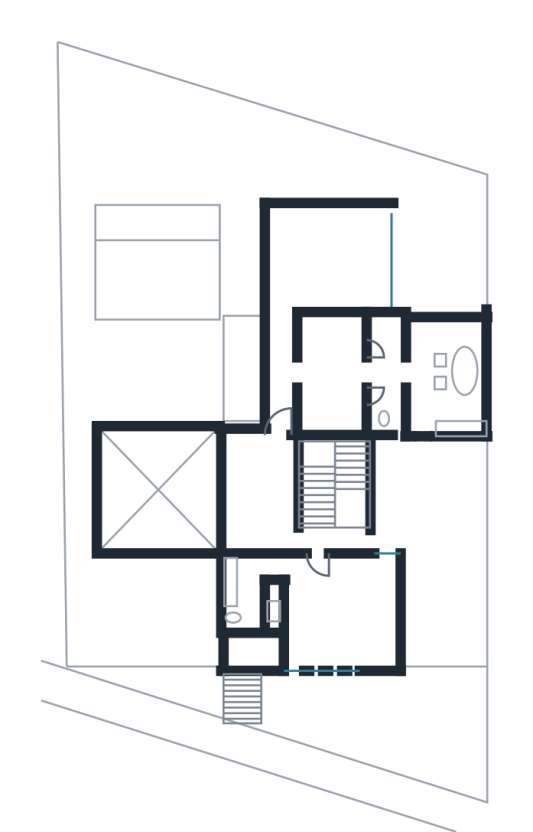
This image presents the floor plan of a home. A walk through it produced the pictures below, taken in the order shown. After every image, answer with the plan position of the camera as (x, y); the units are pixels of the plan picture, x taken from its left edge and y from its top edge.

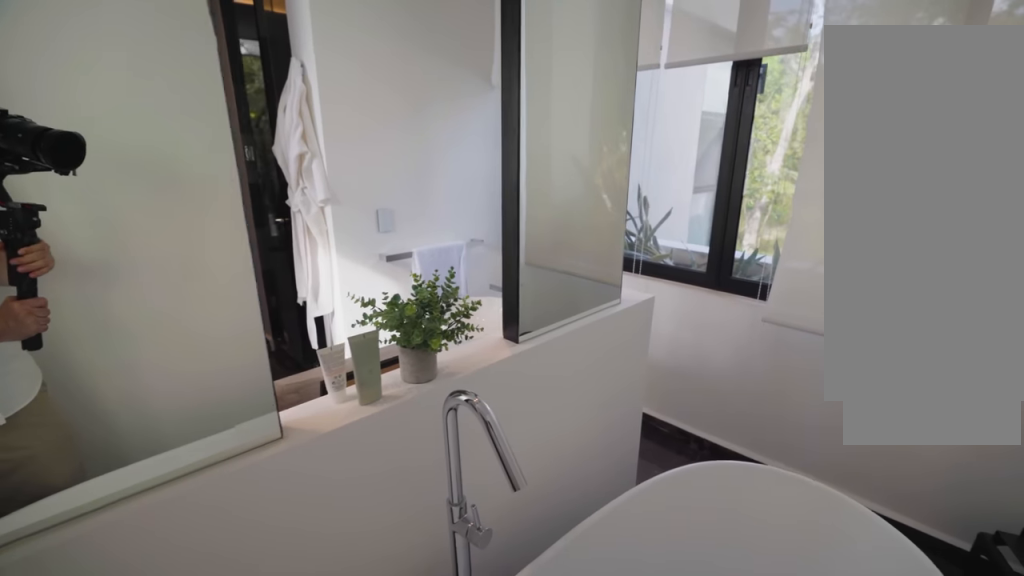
(469, 390)
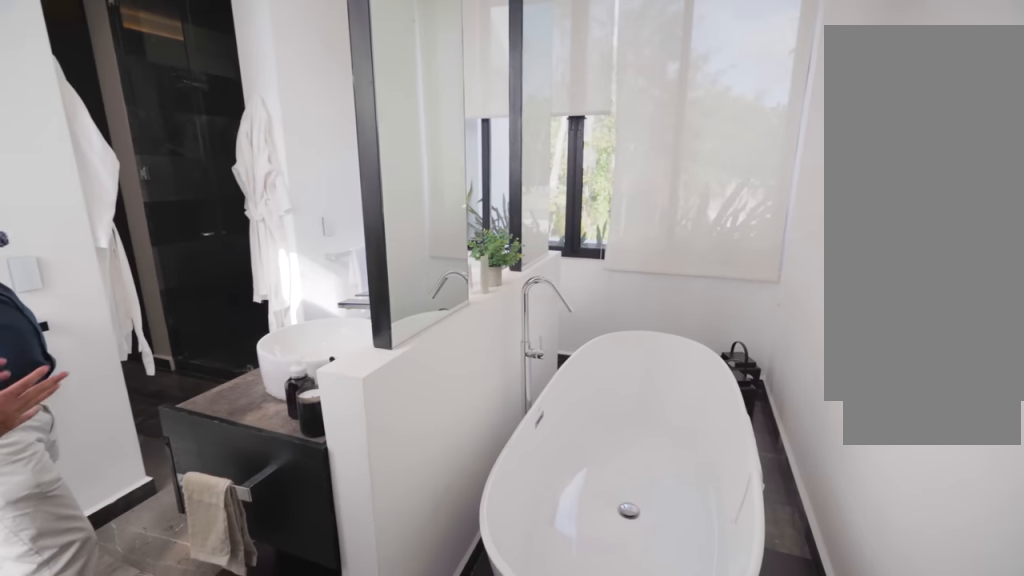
(461, 399)
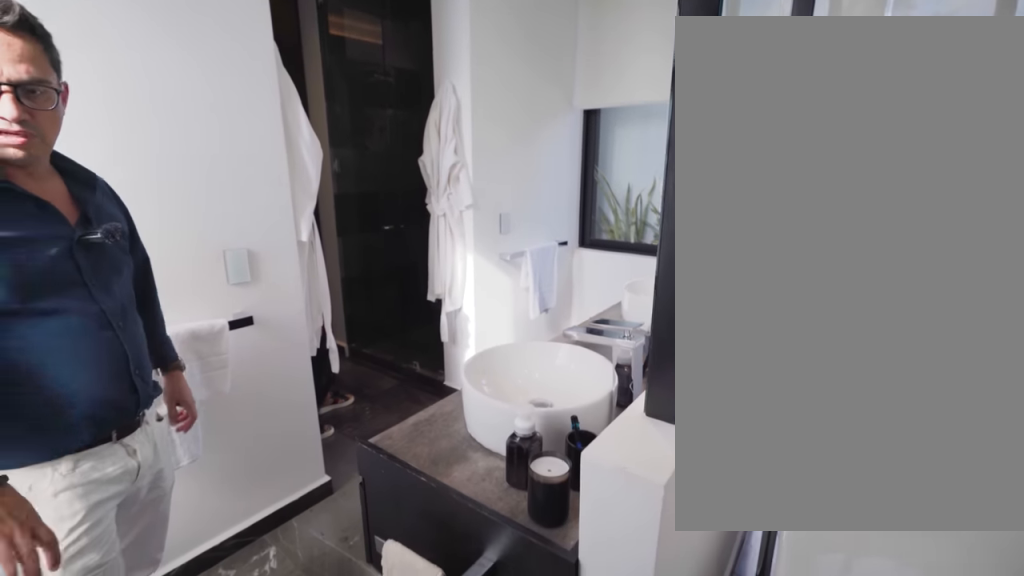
(436, 418)
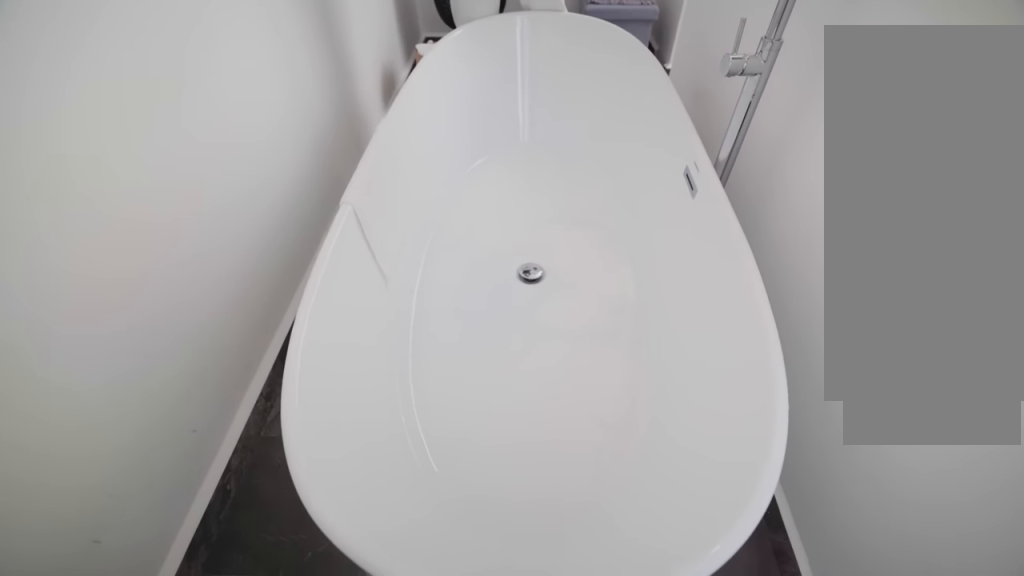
(458, 339)
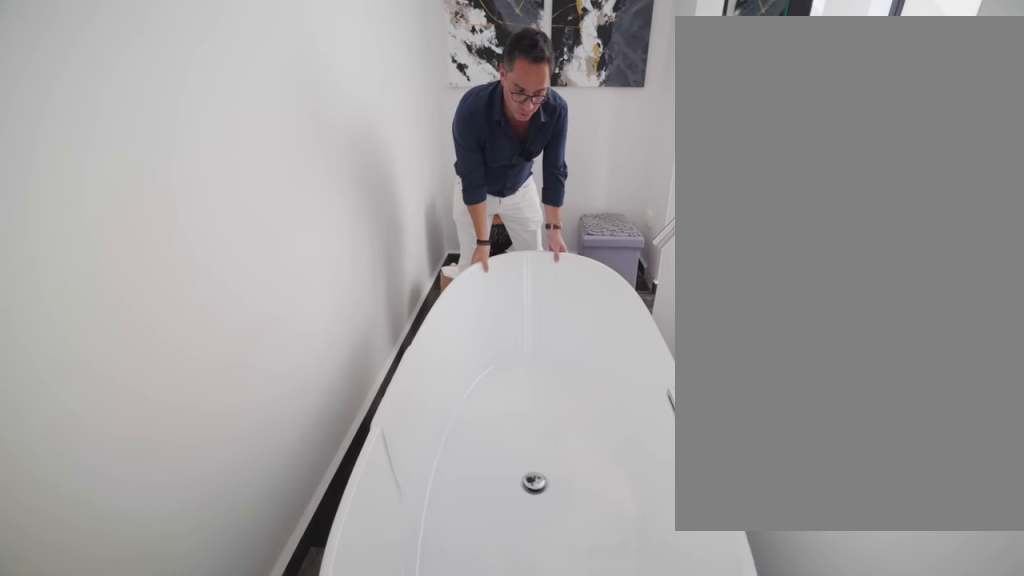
(458, 340)
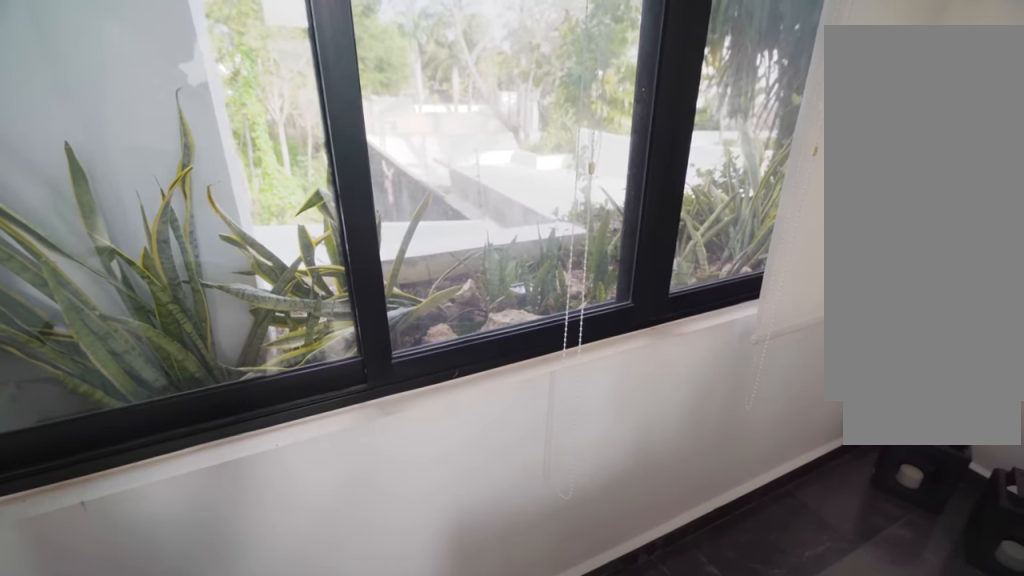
(422, 339)
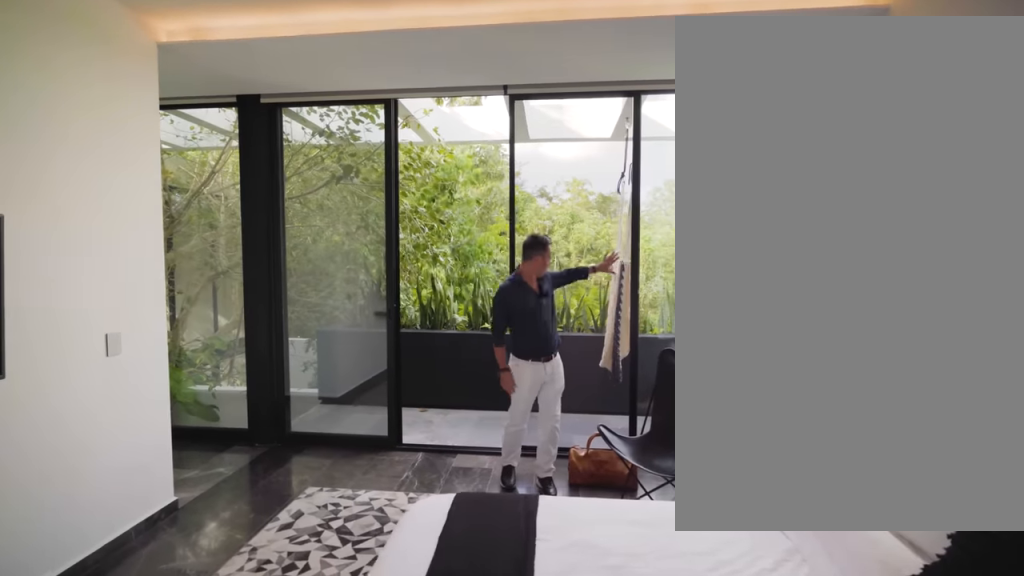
(378, 252)
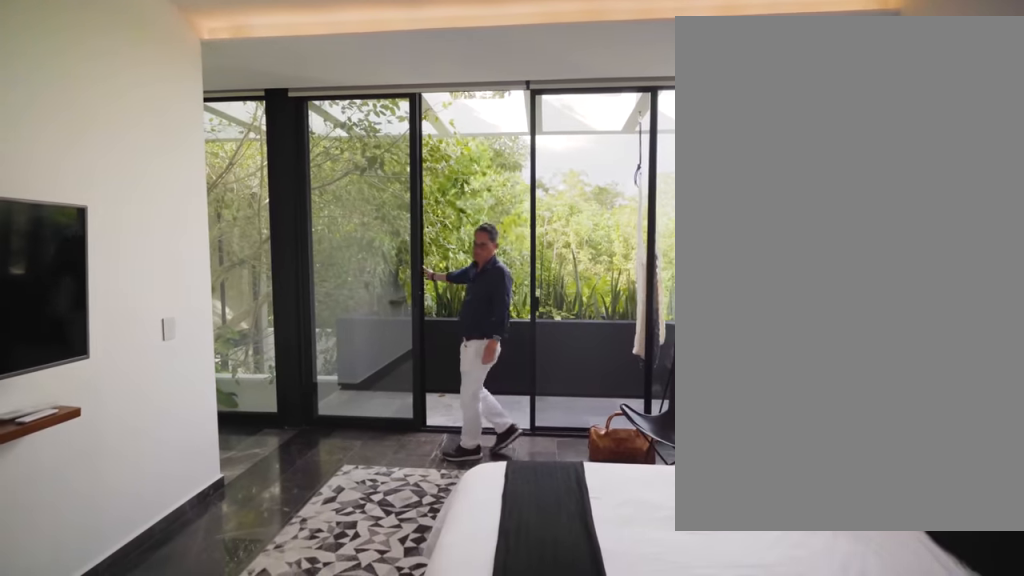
(378, 252)
